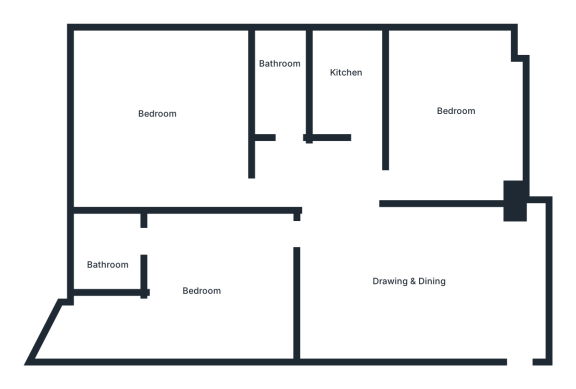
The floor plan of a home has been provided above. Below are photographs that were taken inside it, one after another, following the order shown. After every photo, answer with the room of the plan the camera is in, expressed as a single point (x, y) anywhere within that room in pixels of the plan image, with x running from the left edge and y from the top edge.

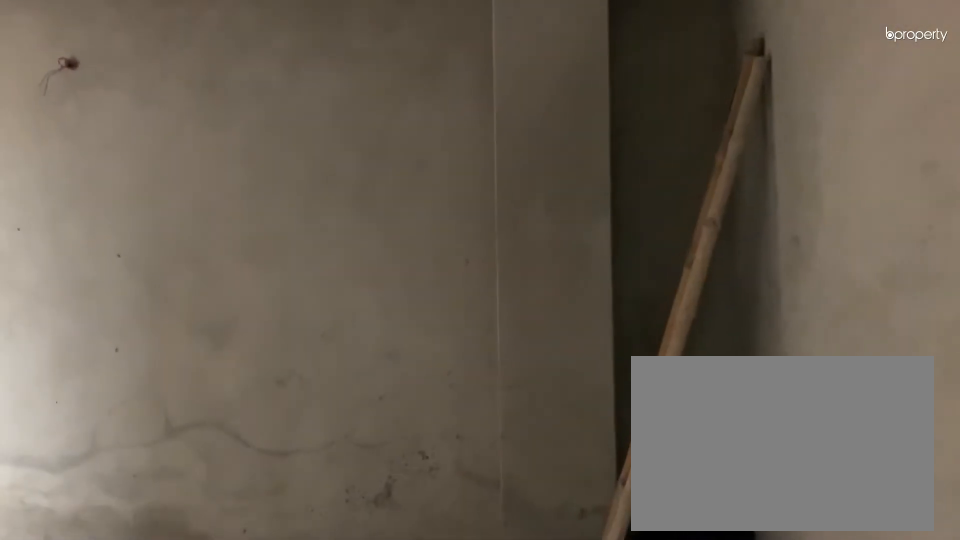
(522, 321)
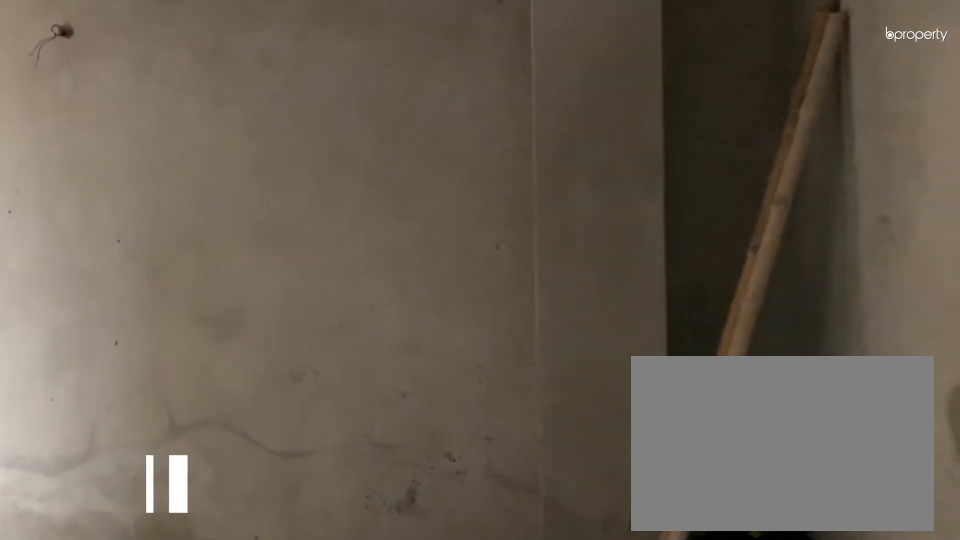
(522, 321)
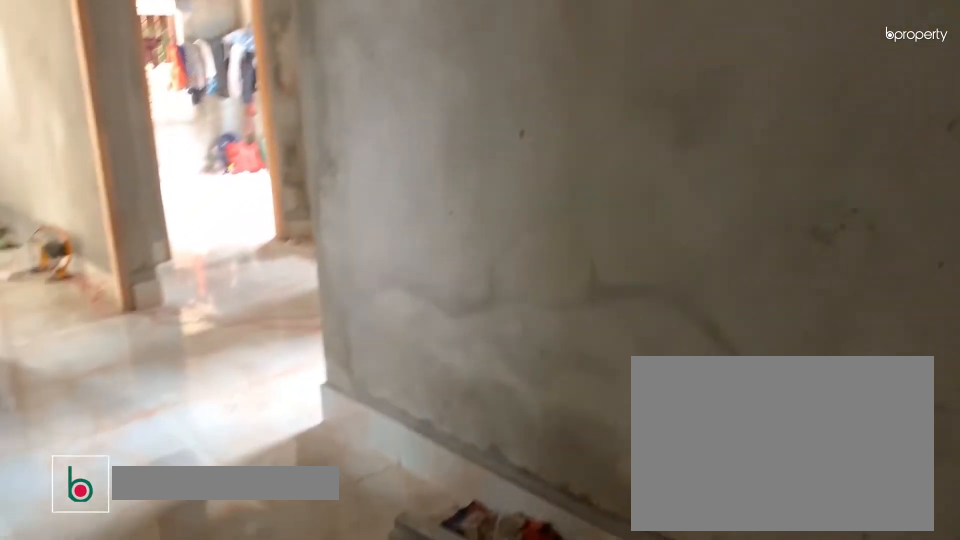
(418, 281)
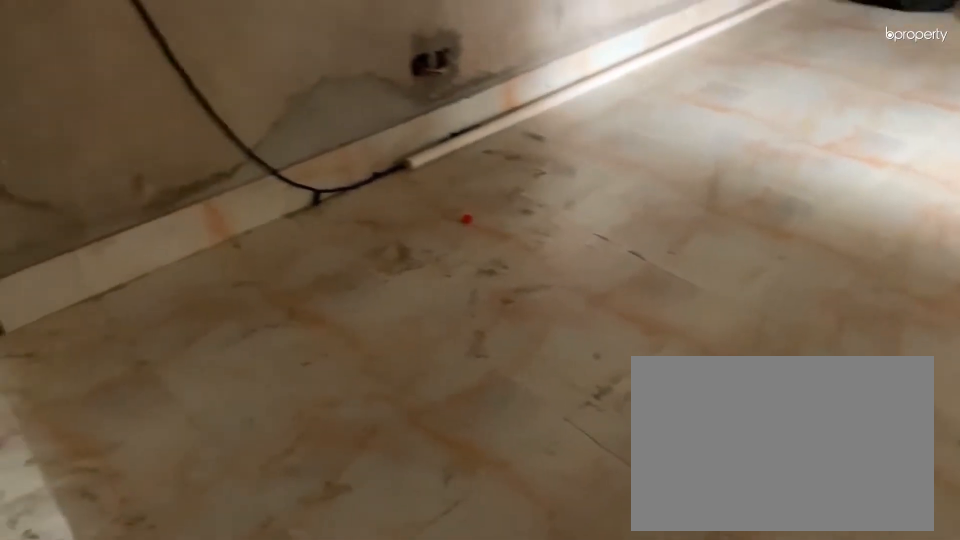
(418, 281)
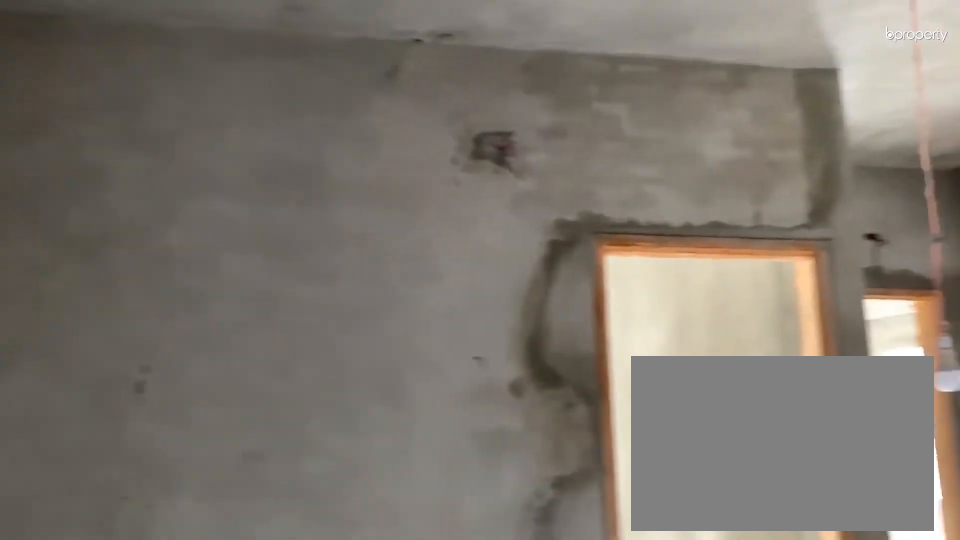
(326, 284)
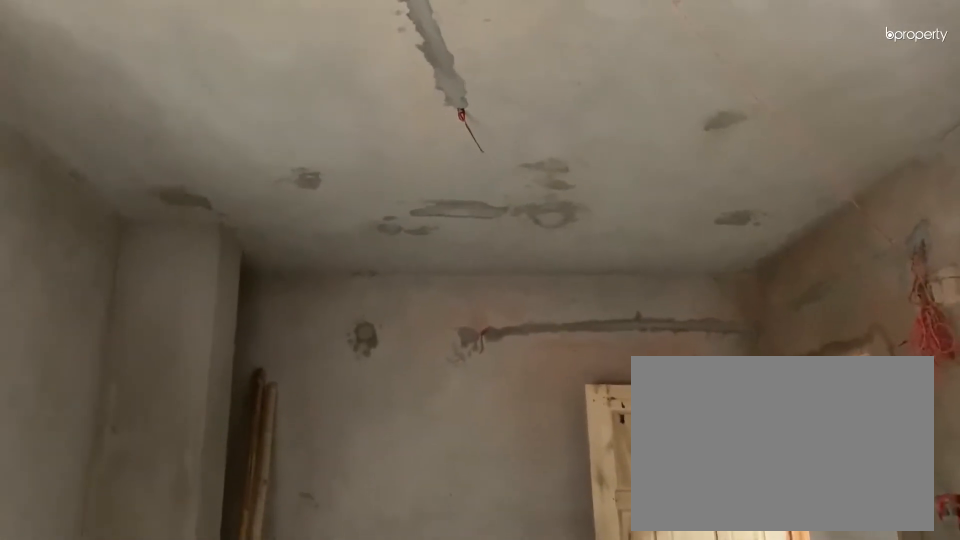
(420, 287)
